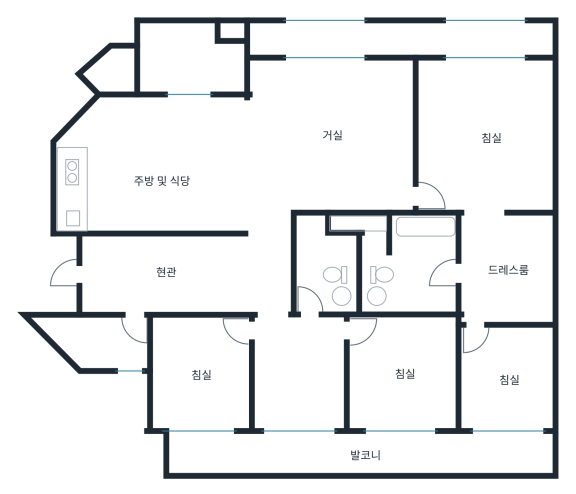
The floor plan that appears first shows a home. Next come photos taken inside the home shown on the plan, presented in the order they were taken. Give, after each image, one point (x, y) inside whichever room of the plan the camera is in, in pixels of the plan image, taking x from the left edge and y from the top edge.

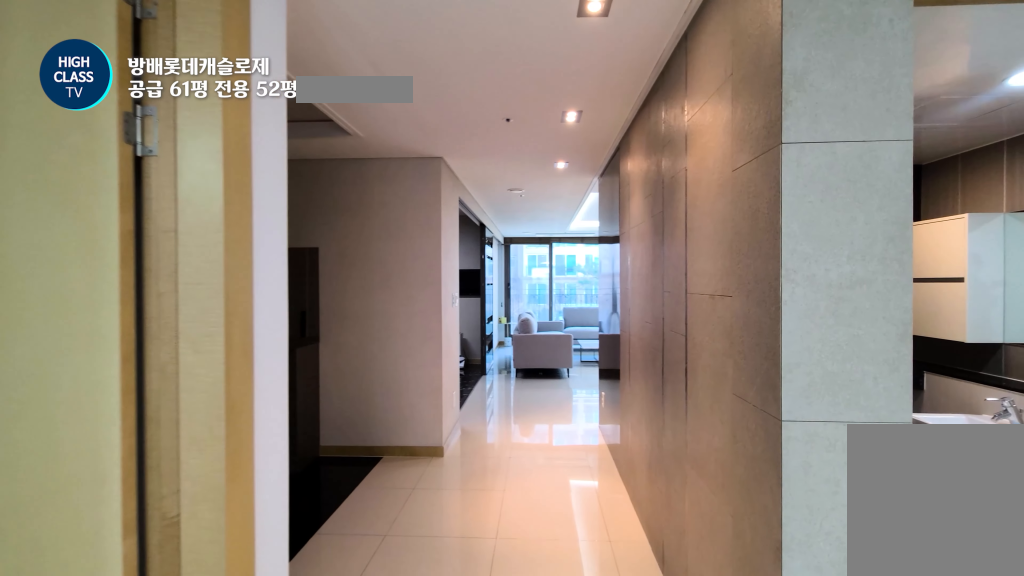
(299, 374)
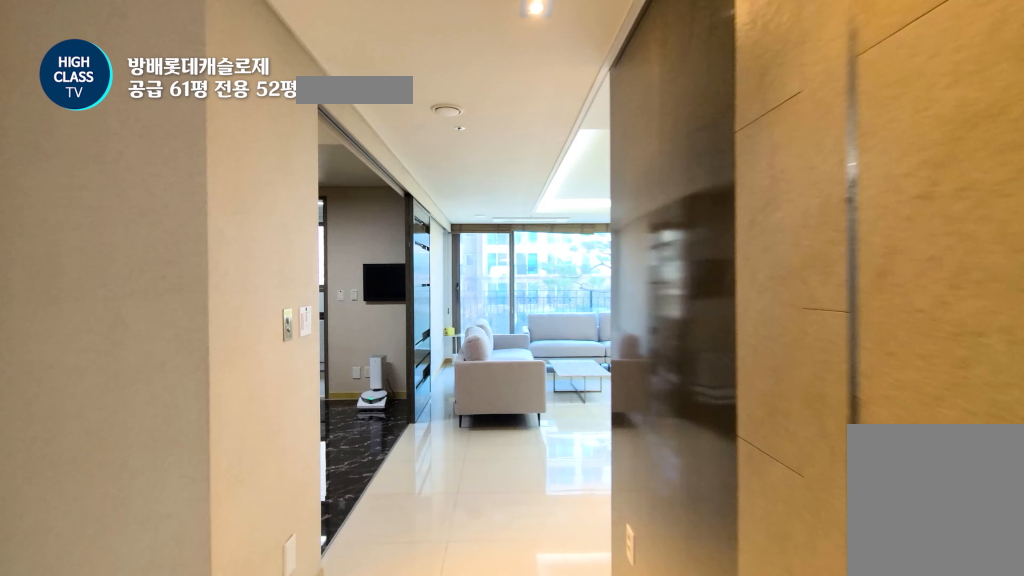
(269, 262)
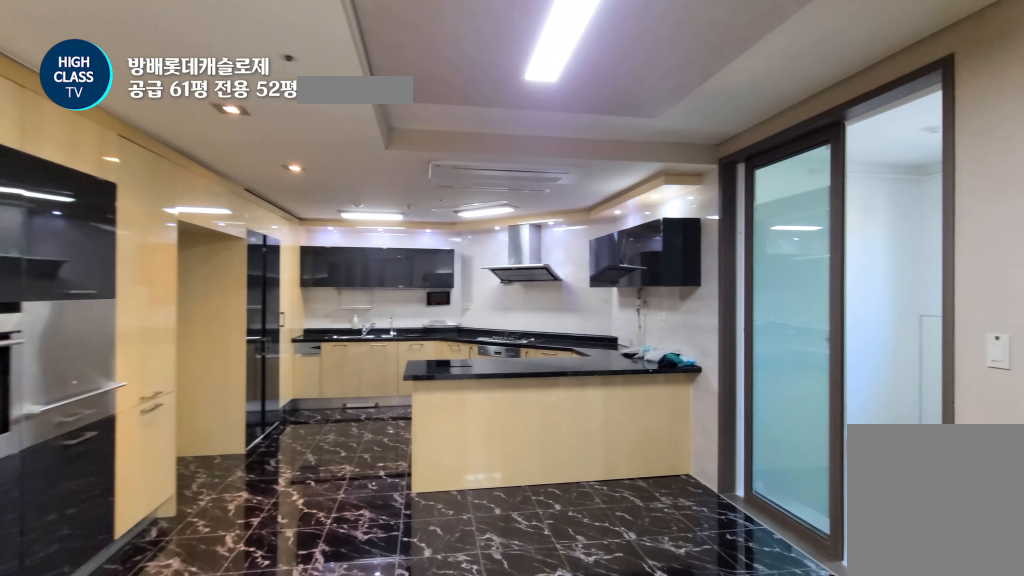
(157, 162)
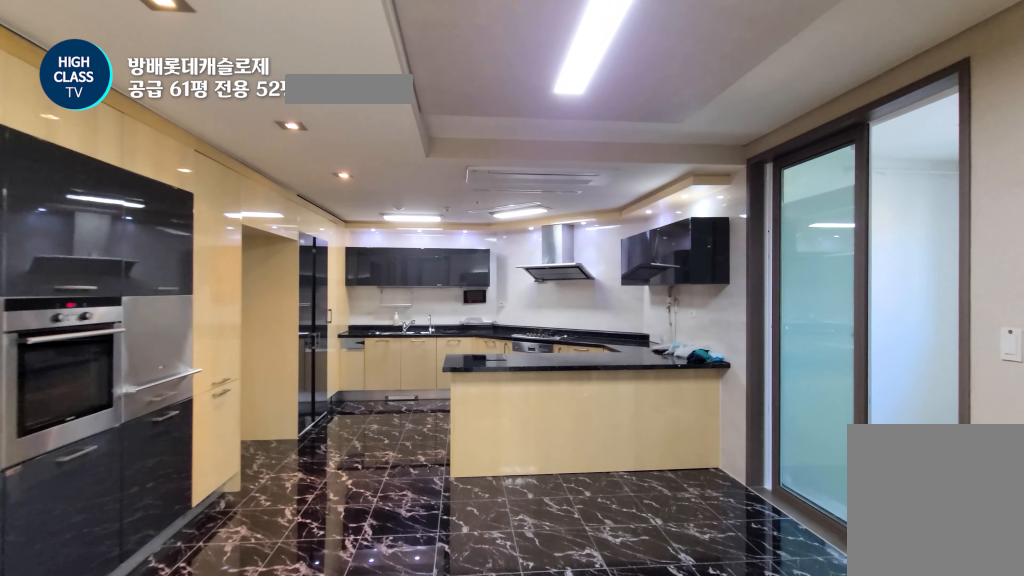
(157, 162)
